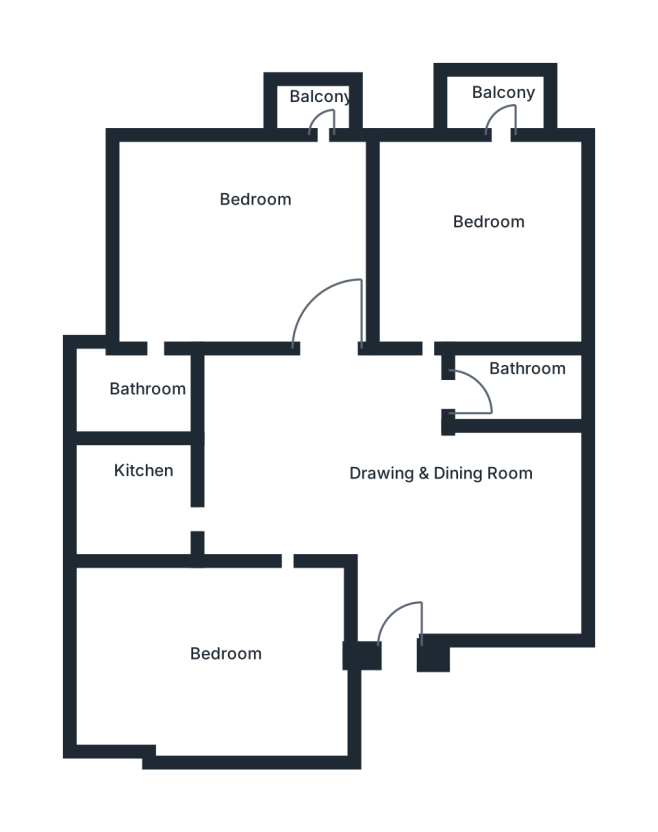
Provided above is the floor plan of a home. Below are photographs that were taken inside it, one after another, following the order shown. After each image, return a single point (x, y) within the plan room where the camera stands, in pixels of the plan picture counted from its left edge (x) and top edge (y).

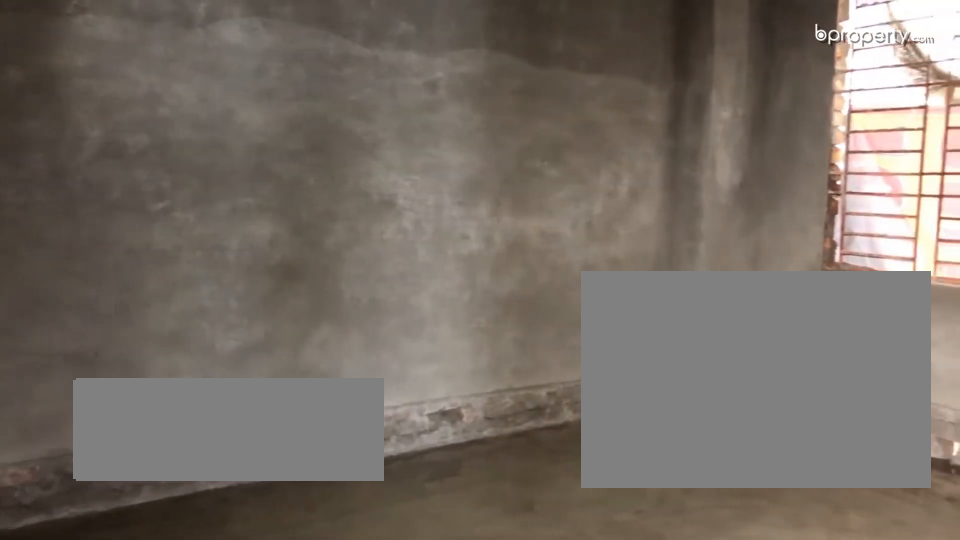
(238, 663)
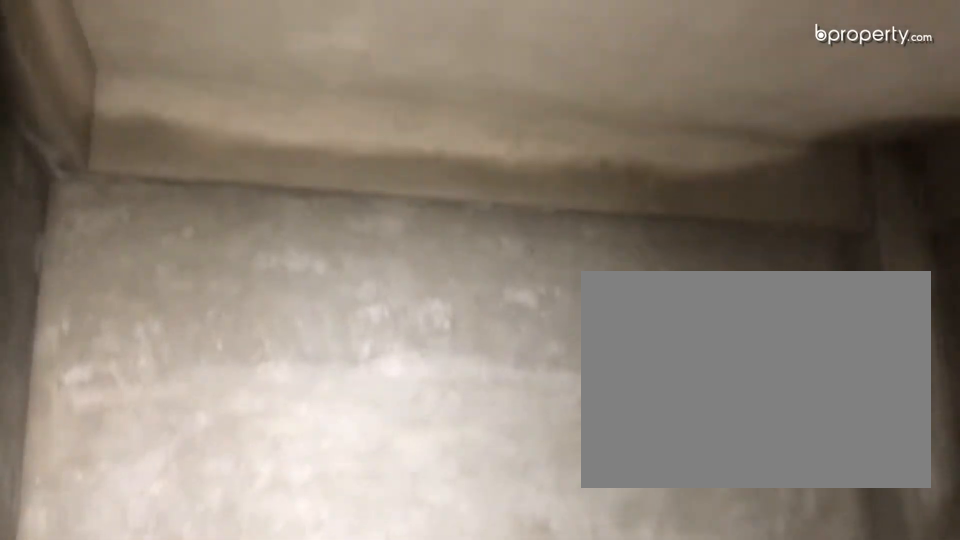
(243, 664)
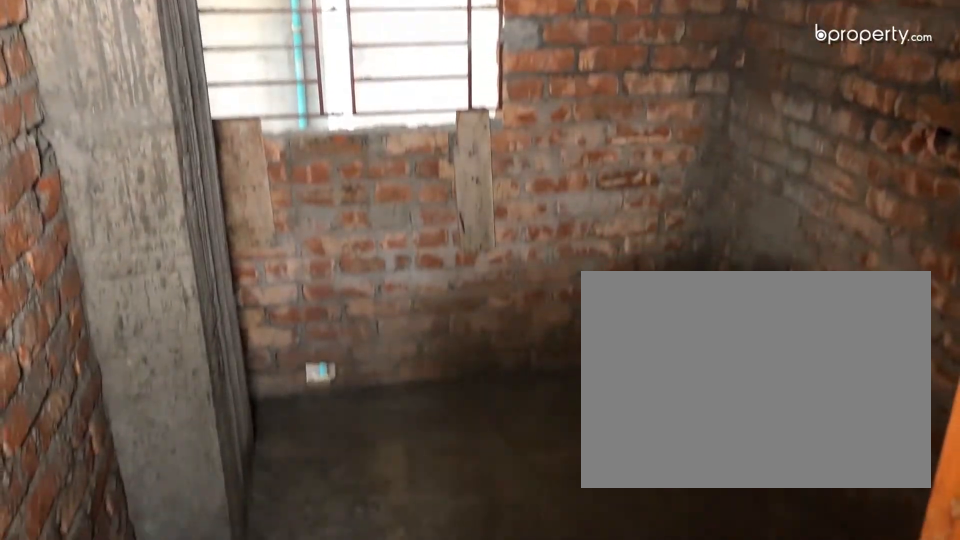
(144, 495)
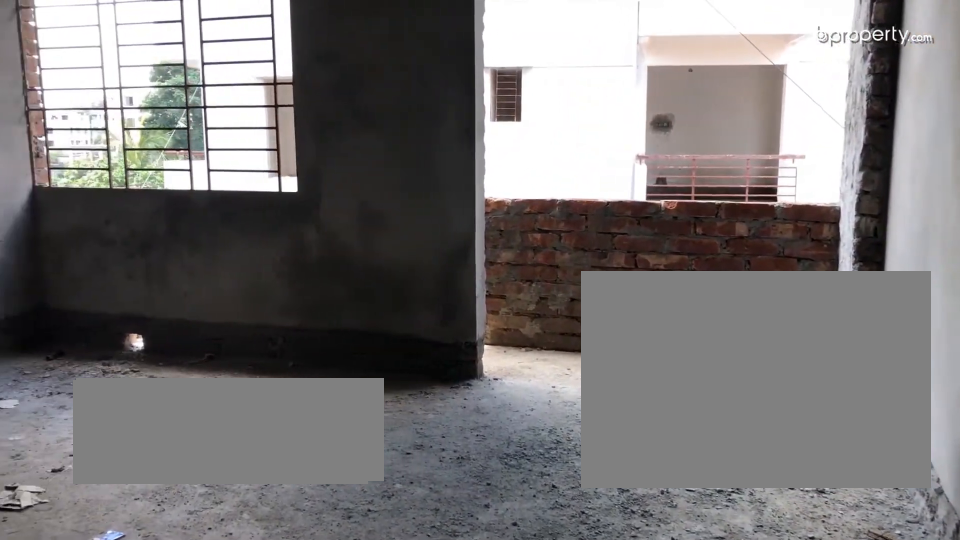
(244, 241)
